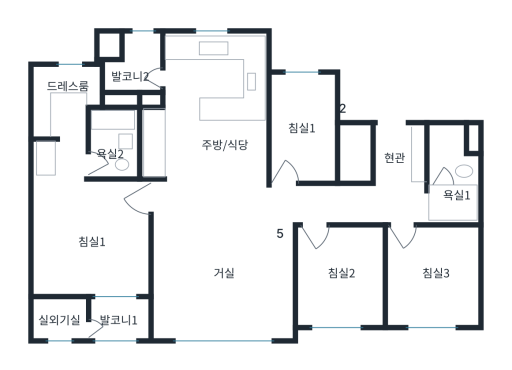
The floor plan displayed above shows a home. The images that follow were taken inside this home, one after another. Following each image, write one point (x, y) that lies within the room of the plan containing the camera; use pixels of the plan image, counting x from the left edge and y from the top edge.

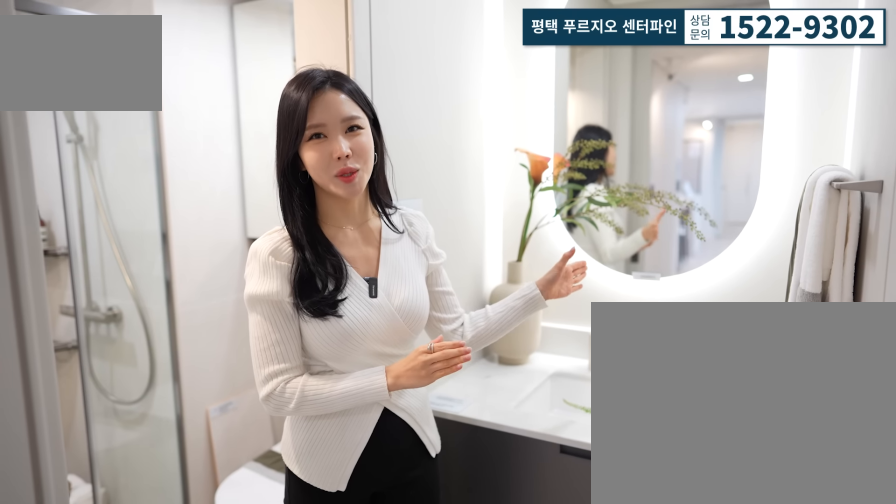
(445, 190)
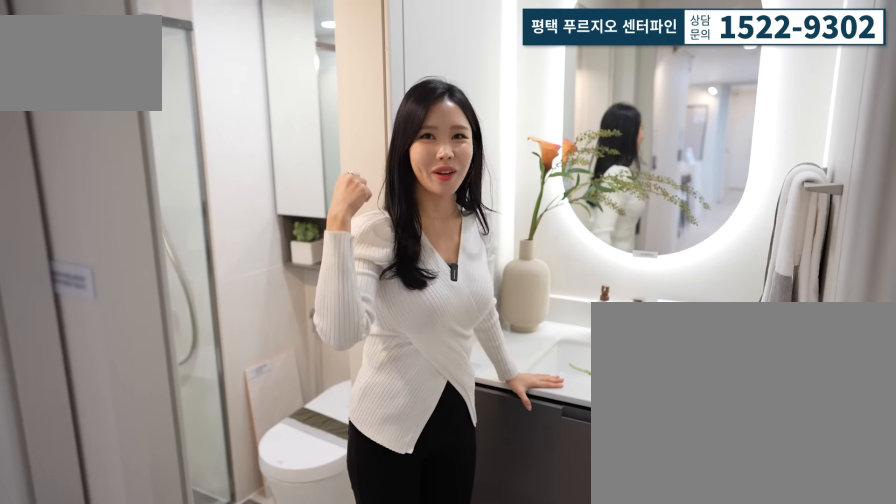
(445, 190)
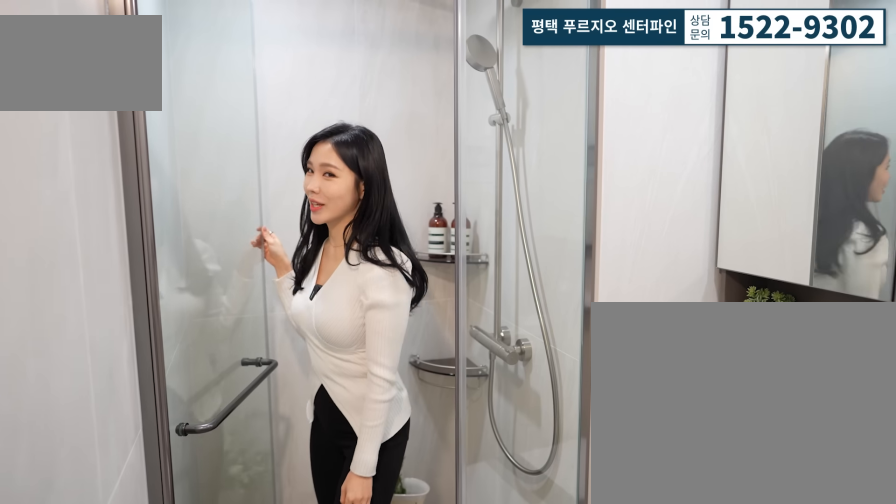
(463, 203)
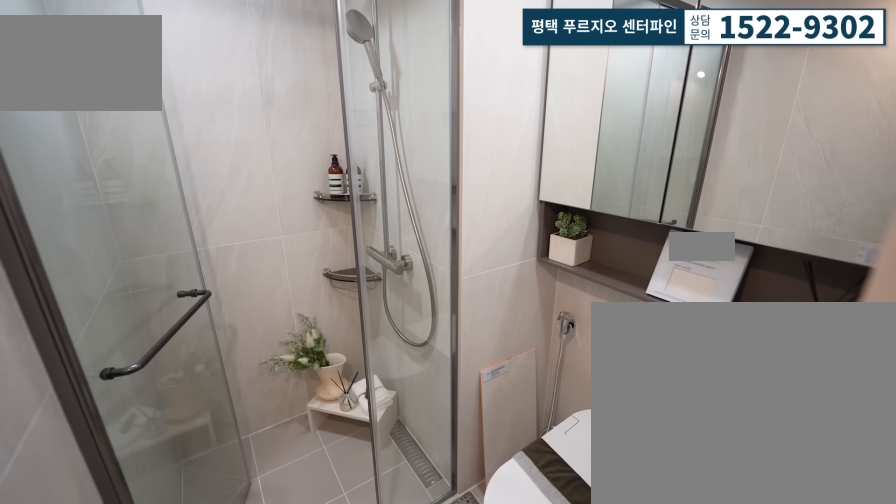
(445, 190)
